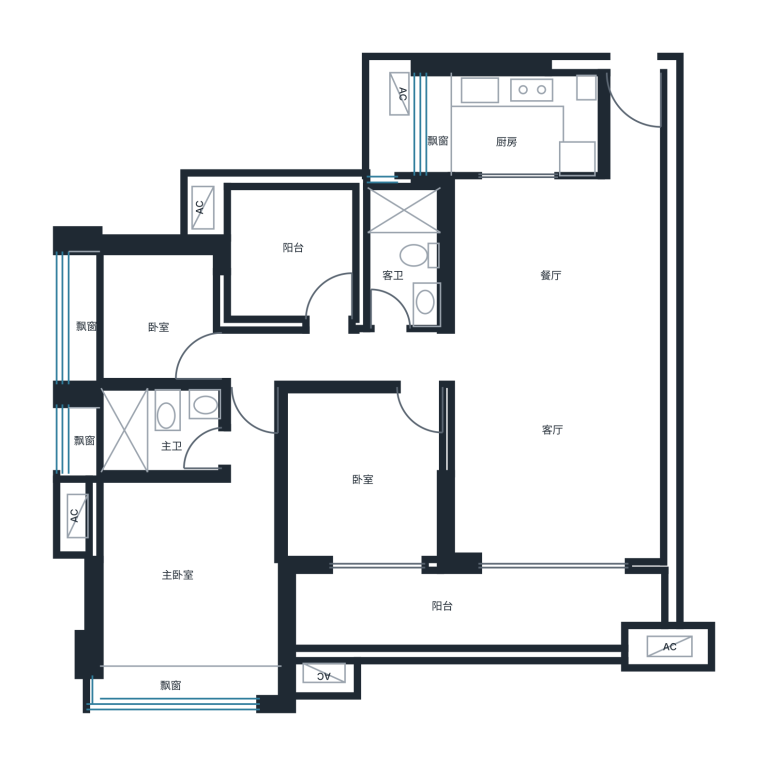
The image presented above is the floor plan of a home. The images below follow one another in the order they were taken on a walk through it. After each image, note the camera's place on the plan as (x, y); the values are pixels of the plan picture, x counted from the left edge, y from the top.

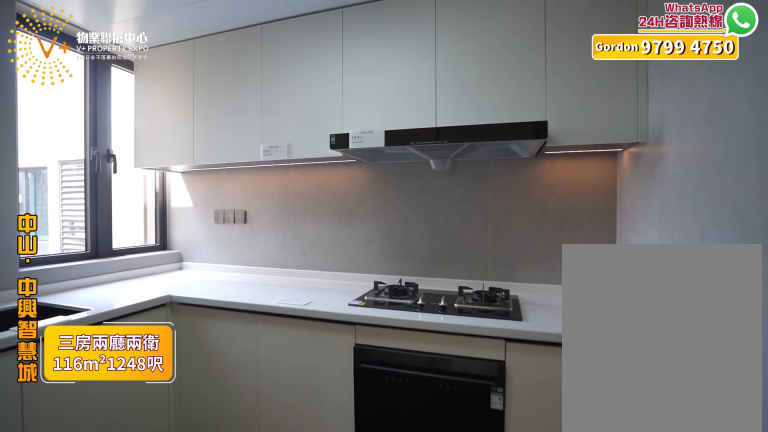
(521, 124)
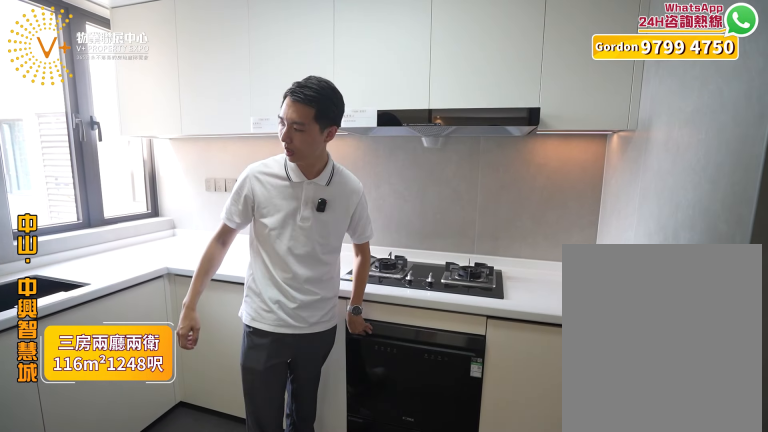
(517, 118)
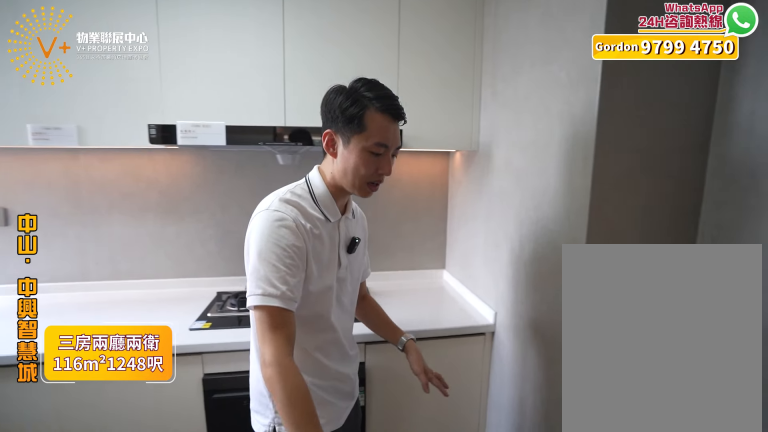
(526, 131)
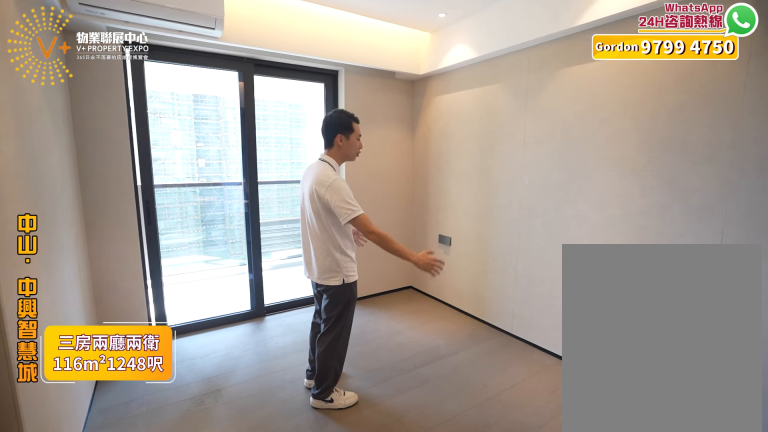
(363, 461)
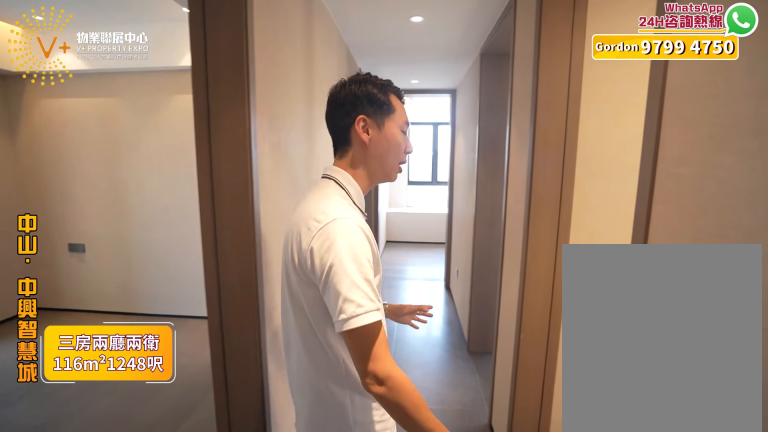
(367, 462)
